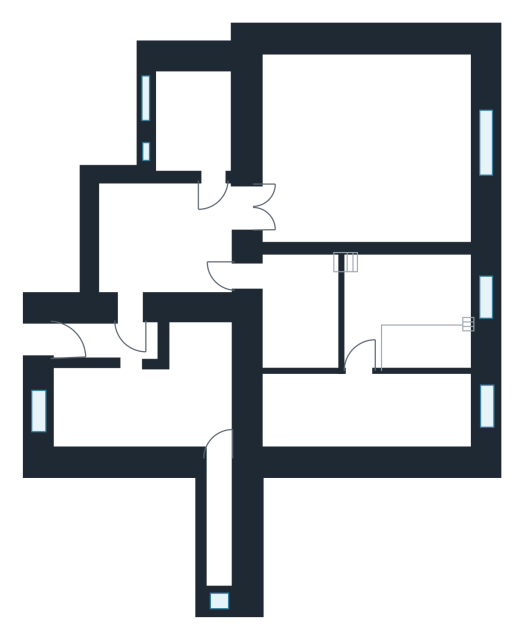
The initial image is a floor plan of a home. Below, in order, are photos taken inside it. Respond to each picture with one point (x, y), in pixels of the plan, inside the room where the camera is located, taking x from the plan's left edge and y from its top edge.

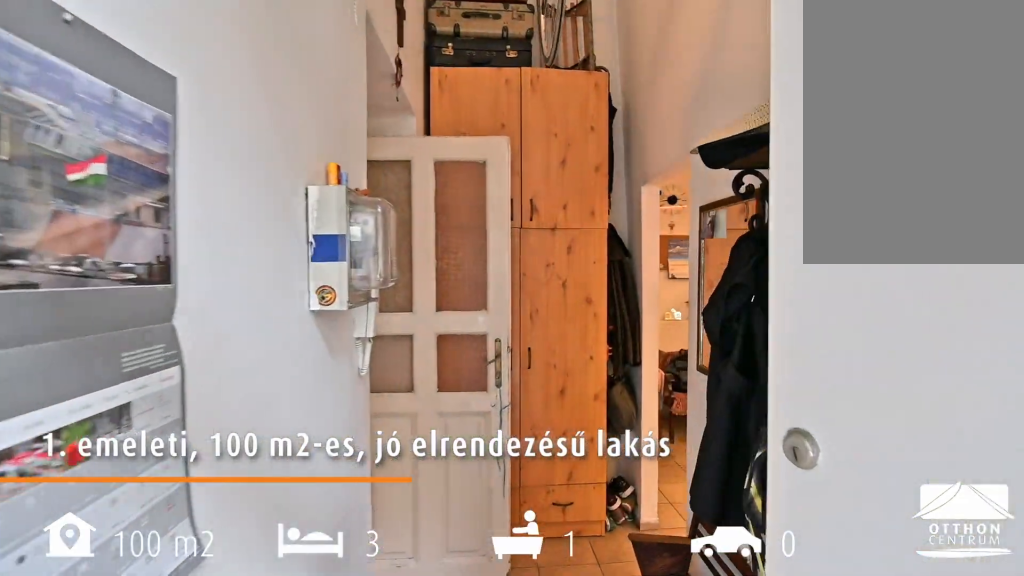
(96, 336)
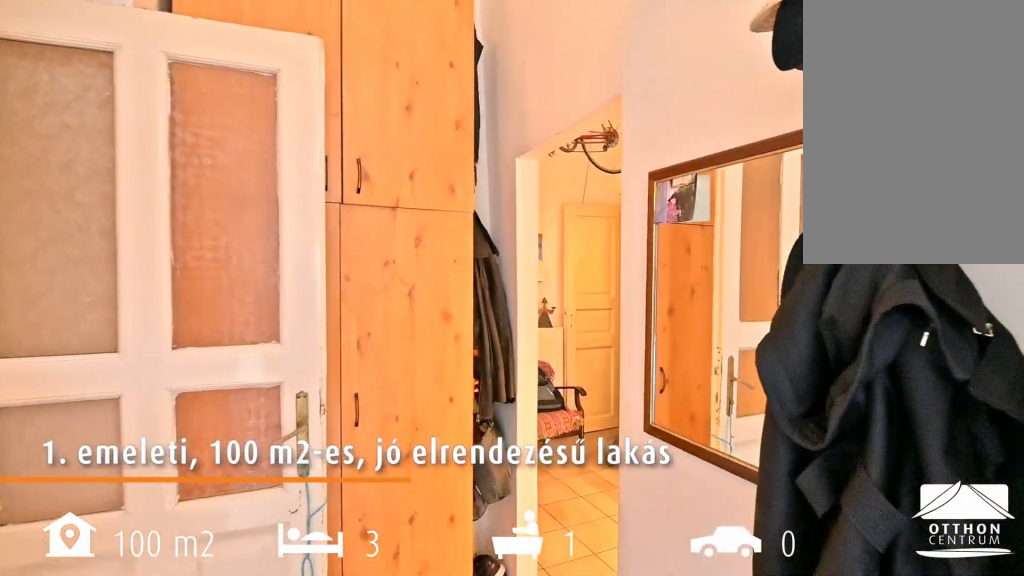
(96, 337)
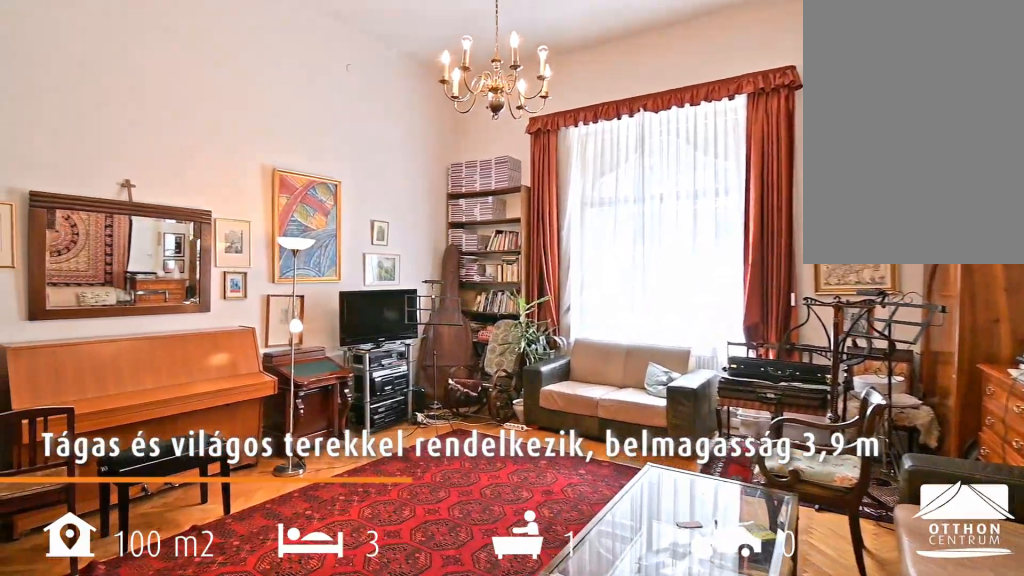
(374, 151)
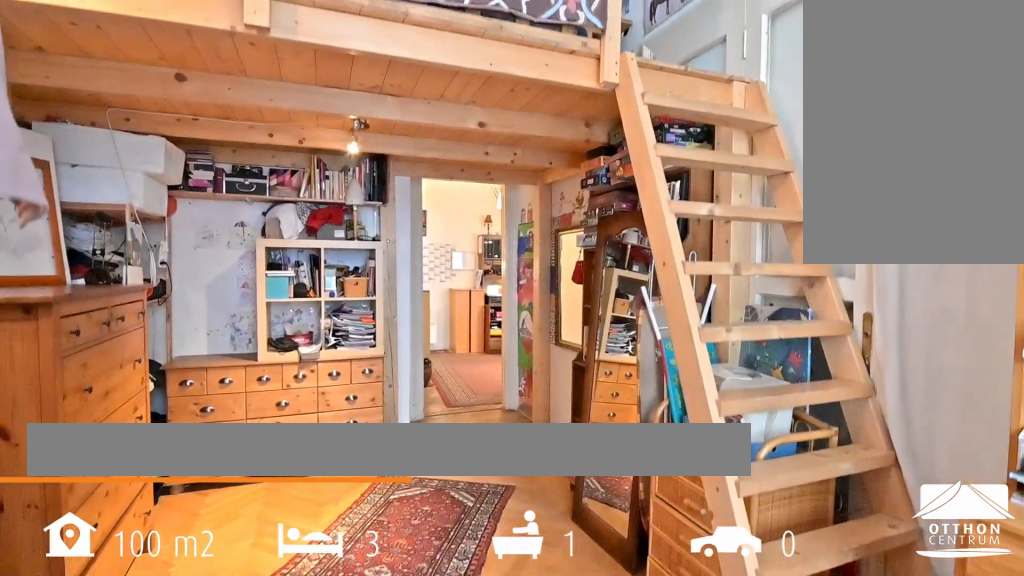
(352, 306)
